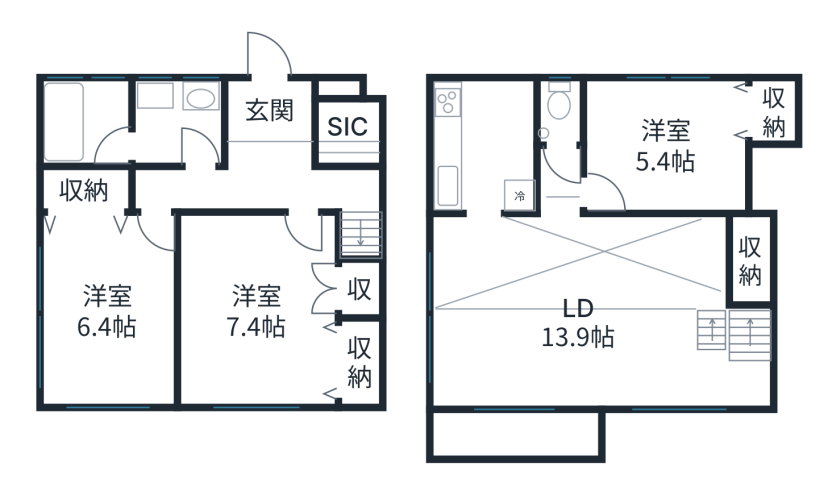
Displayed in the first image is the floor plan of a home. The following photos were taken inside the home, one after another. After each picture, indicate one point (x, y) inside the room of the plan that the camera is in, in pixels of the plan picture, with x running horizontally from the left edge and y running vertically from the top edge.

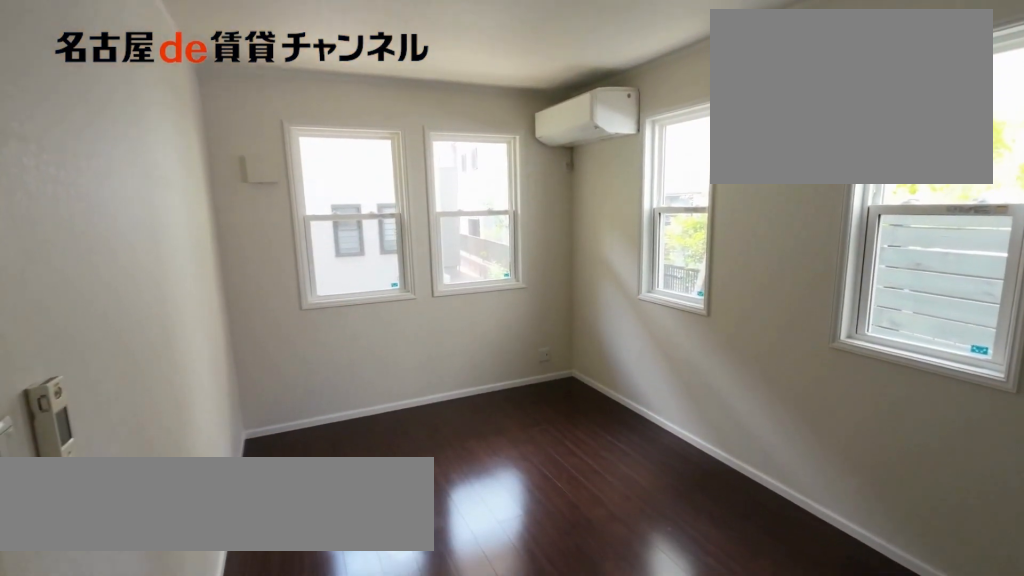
(109, 296)
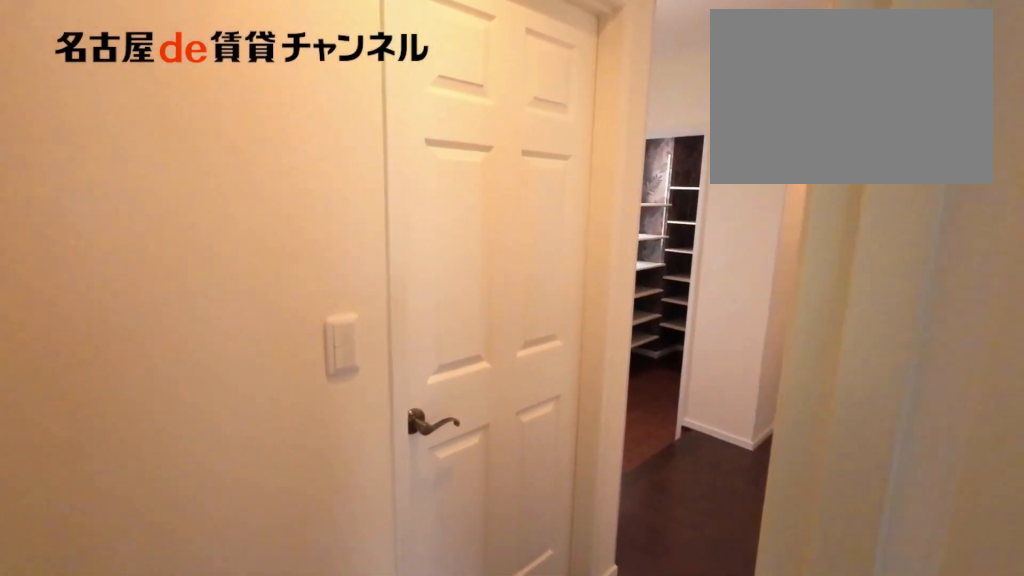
(109, 296)
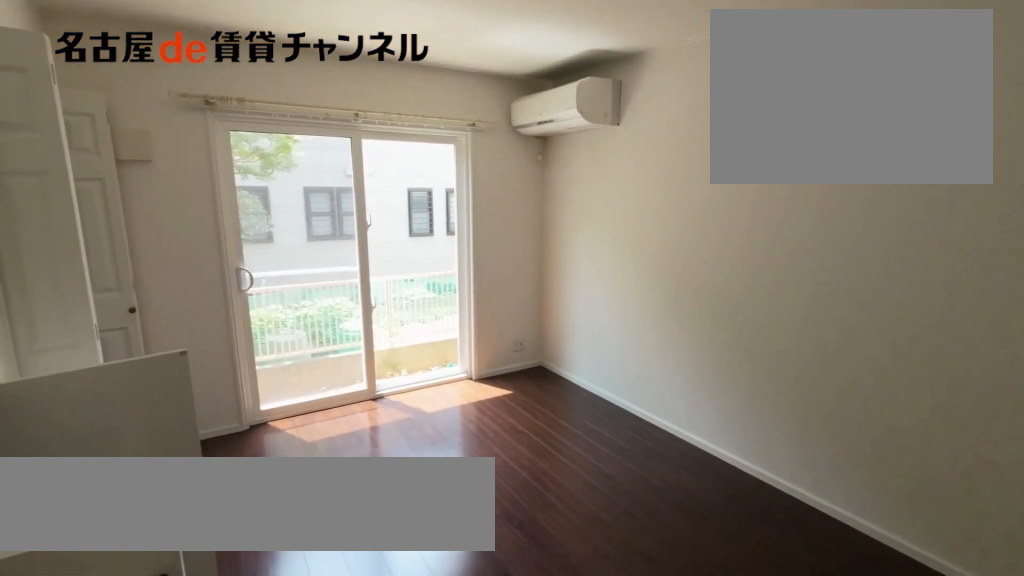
(273, 315)
